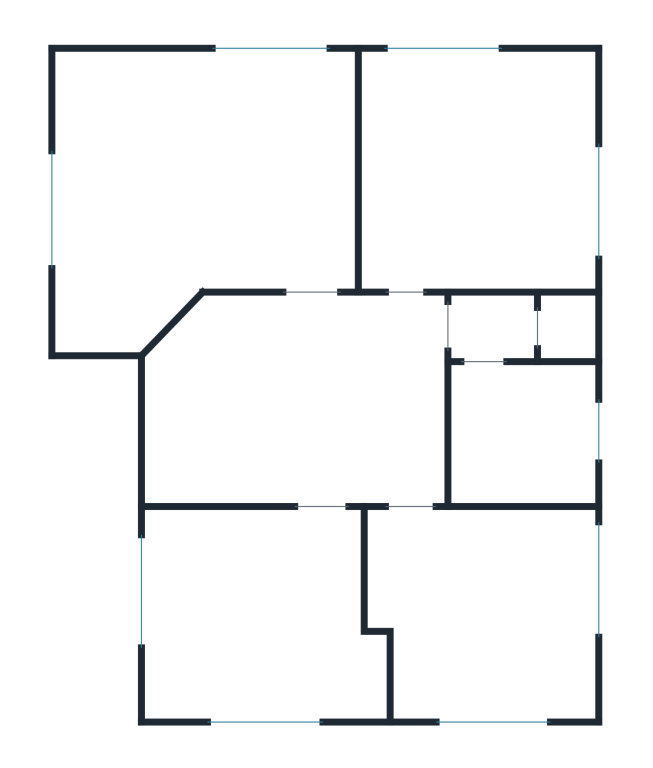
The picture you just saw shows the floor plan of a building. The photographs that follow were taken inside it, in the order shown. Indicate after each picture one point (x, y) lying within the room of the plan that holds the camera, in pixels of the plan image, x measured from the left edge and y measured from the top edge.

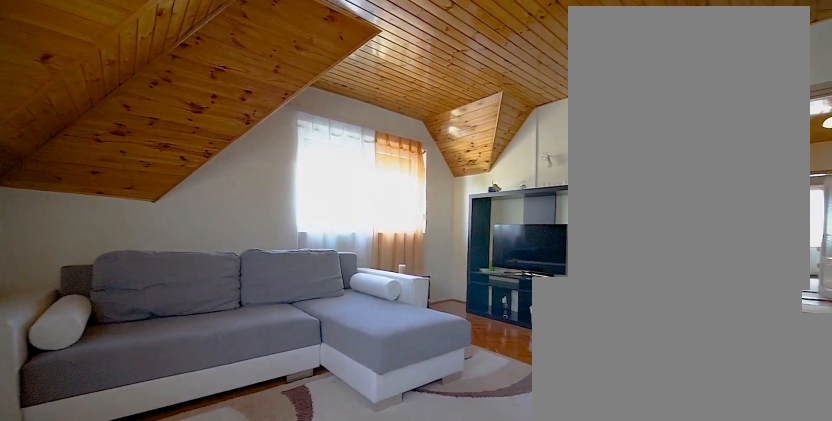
(257, 624)
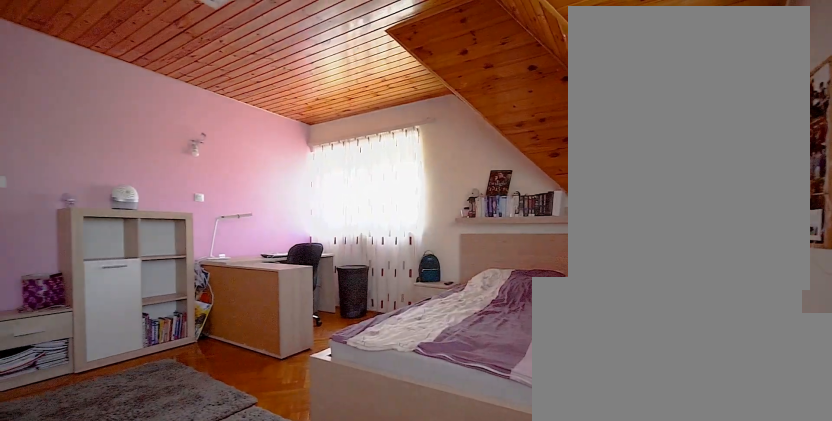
(493, 624)
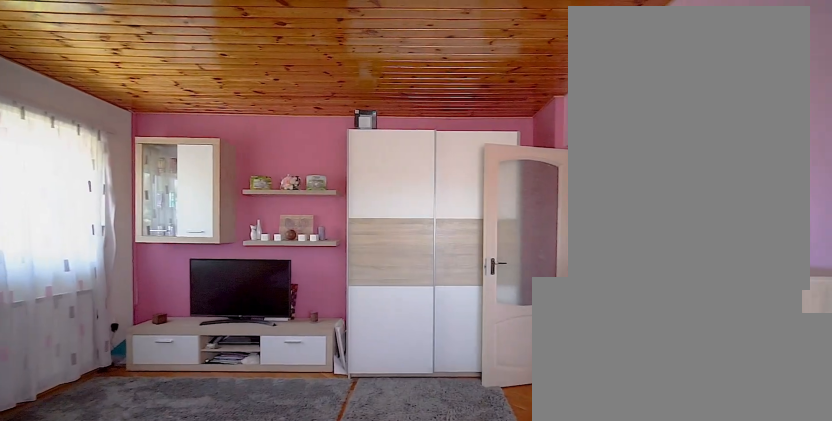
(493, 625)
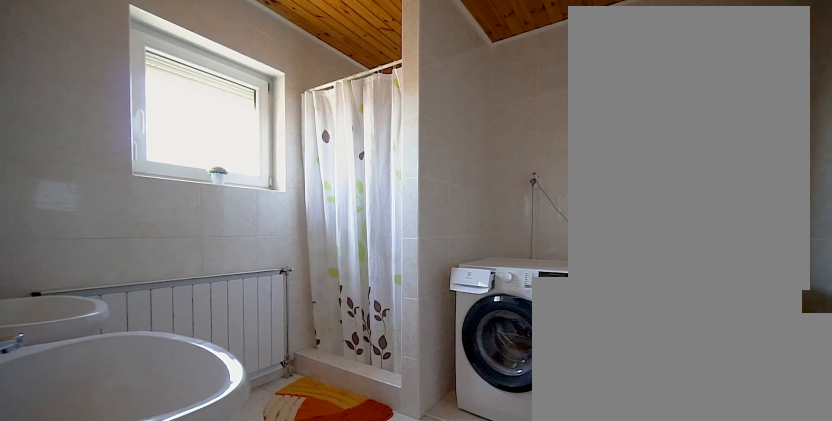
(523, 438)
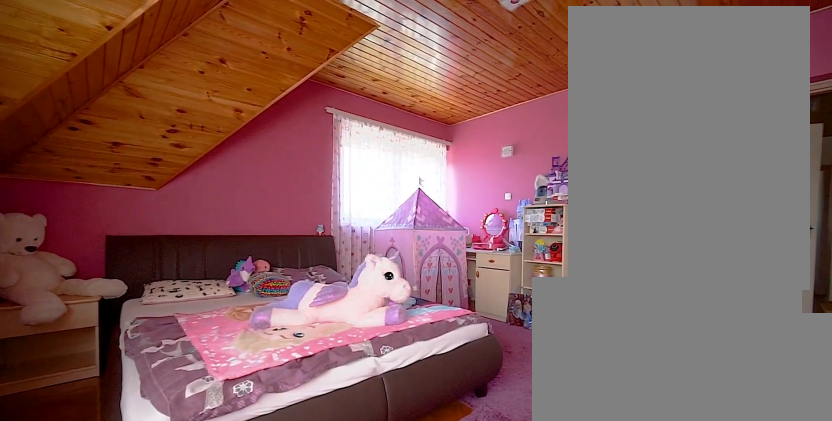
(478, 171)
